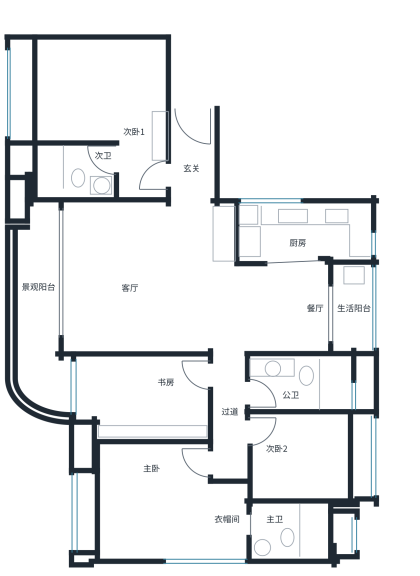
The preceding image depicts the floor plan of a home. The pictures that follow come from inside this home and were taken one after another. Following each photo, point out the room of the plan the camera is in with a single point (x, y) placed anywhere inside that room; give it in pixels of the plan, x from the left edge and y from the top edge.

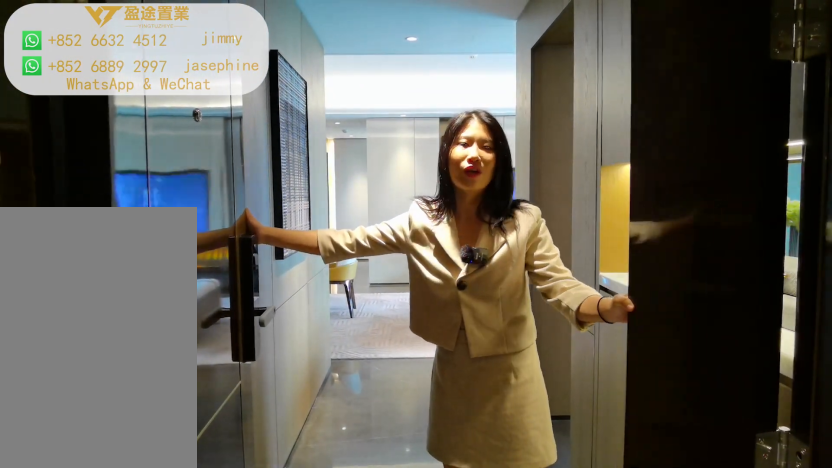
(187, 176)
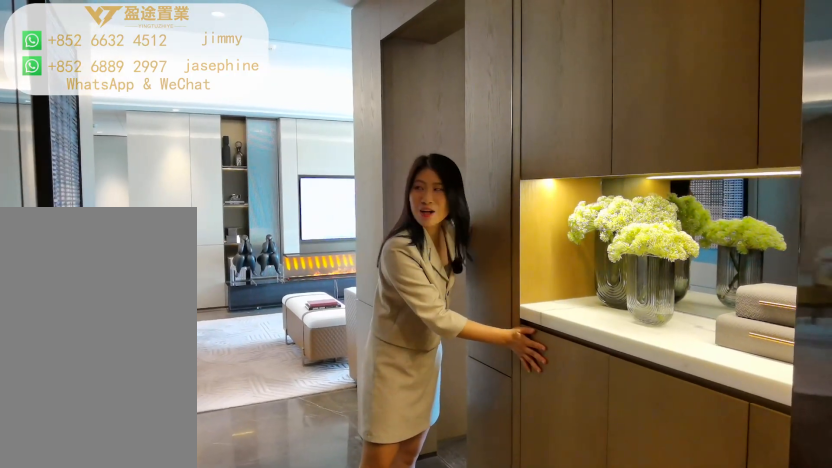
(187, 176)
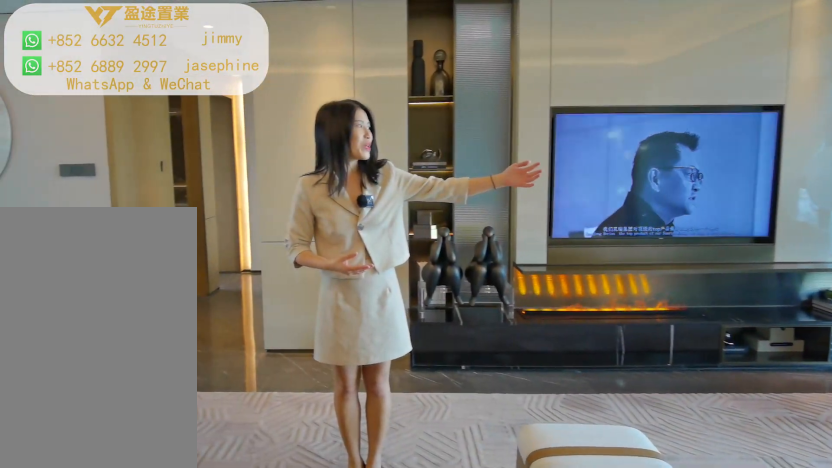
(138, 282)
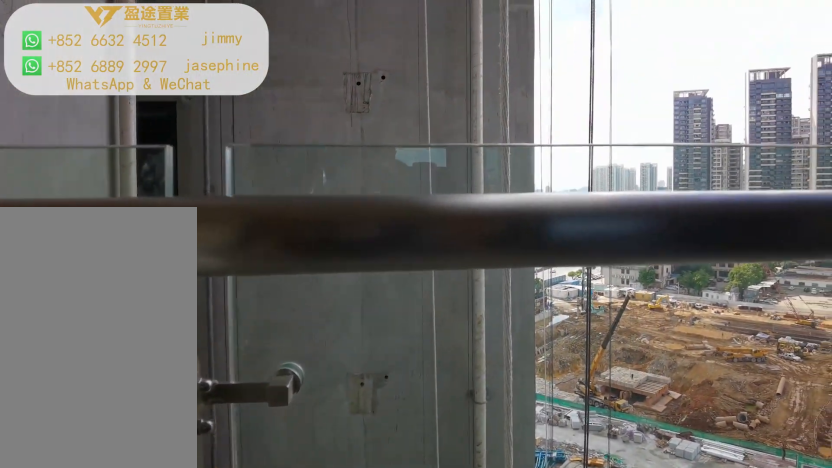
(353, 306)
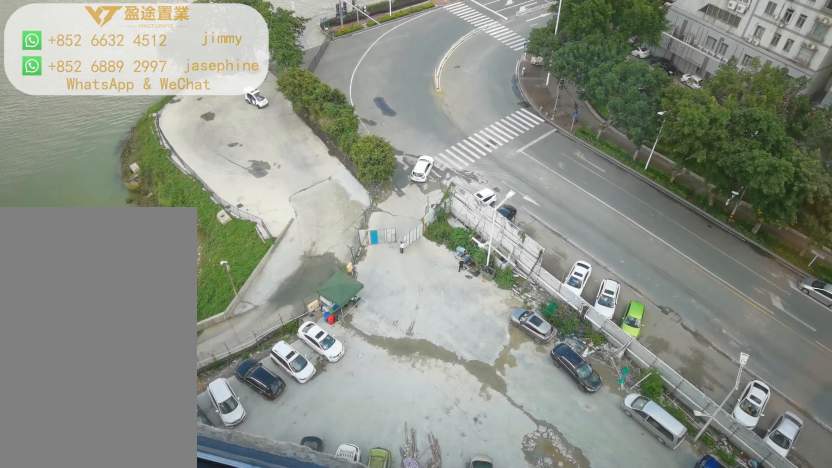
(34, 312)
